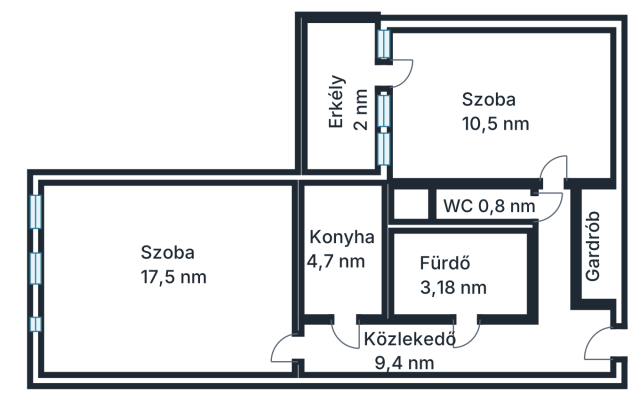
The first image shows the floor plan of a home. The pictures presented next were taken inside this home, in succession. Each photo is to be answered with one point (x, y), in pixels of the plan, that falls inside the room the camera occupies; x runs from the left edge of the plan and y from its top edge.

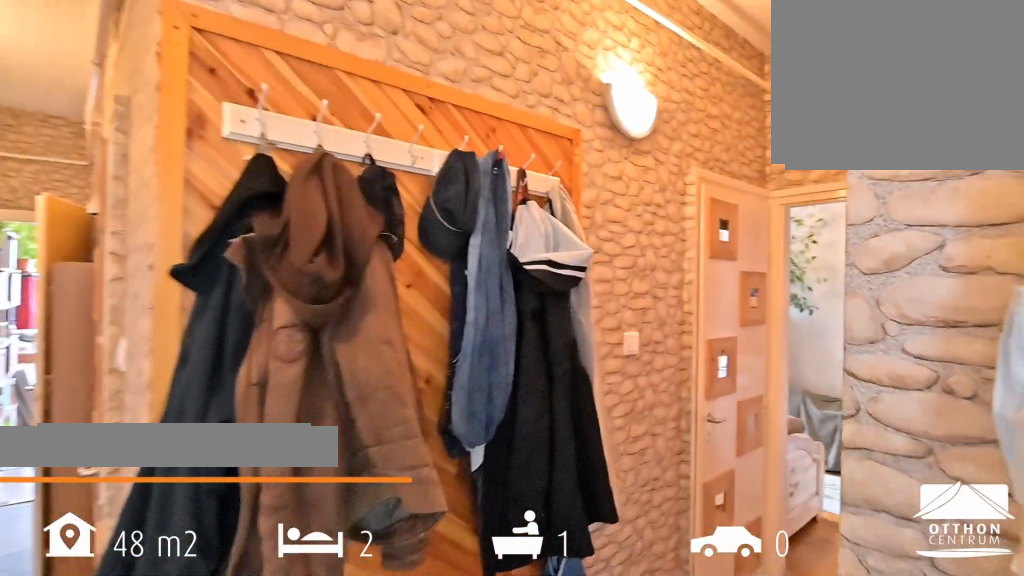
(551, 351)
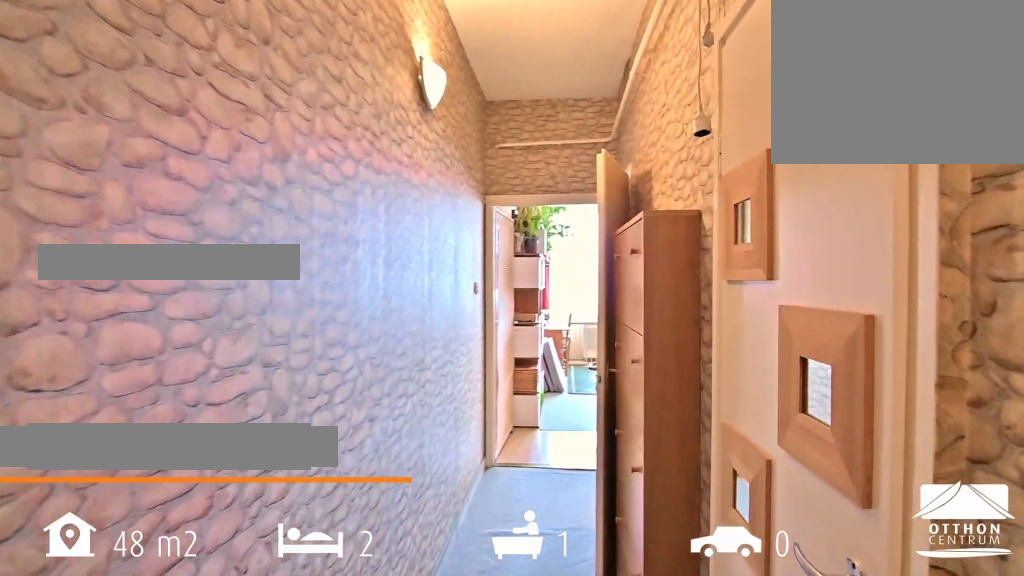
(551, 351)
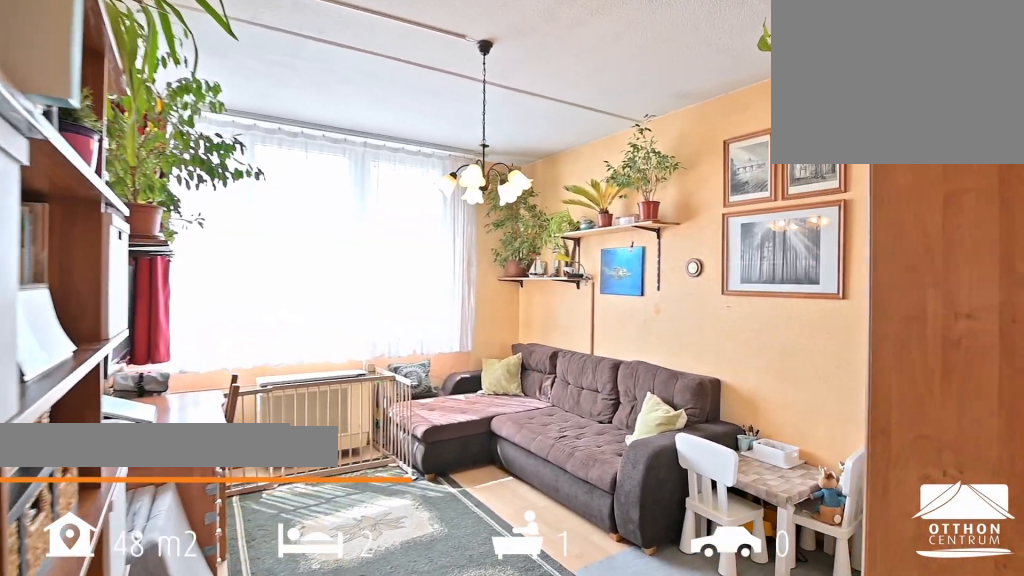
(190, 268)
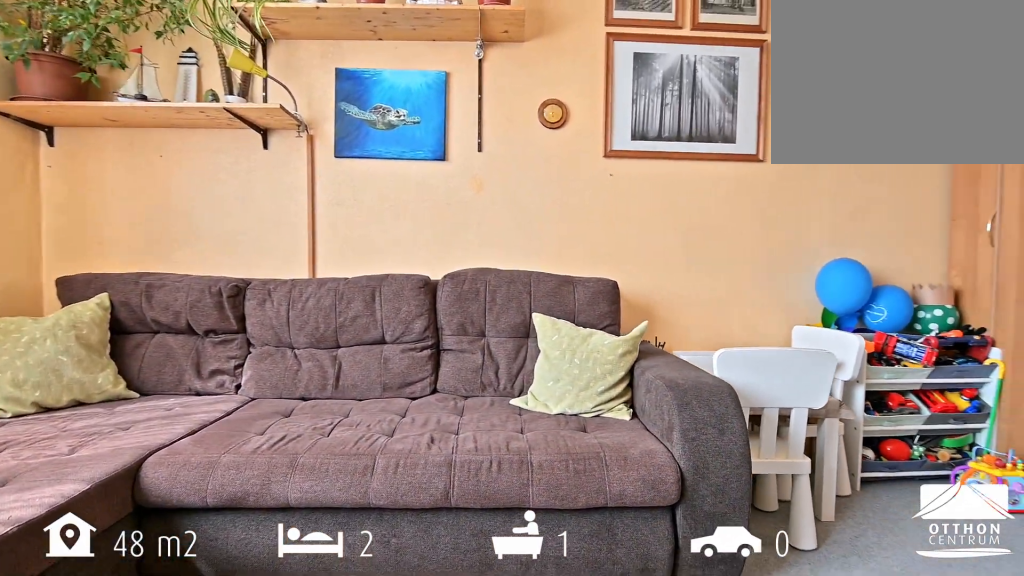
(190, 268)
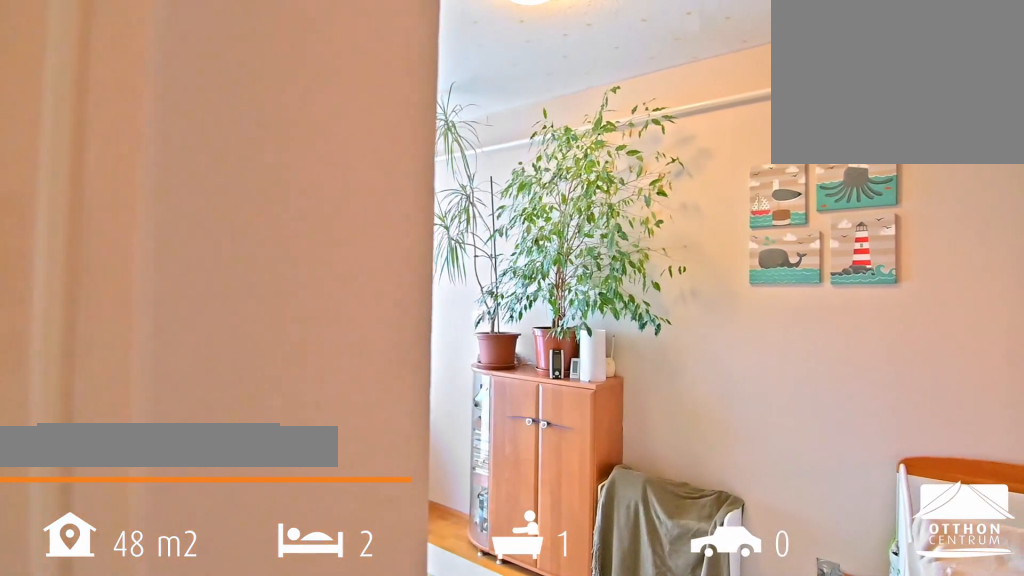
(495, 115)
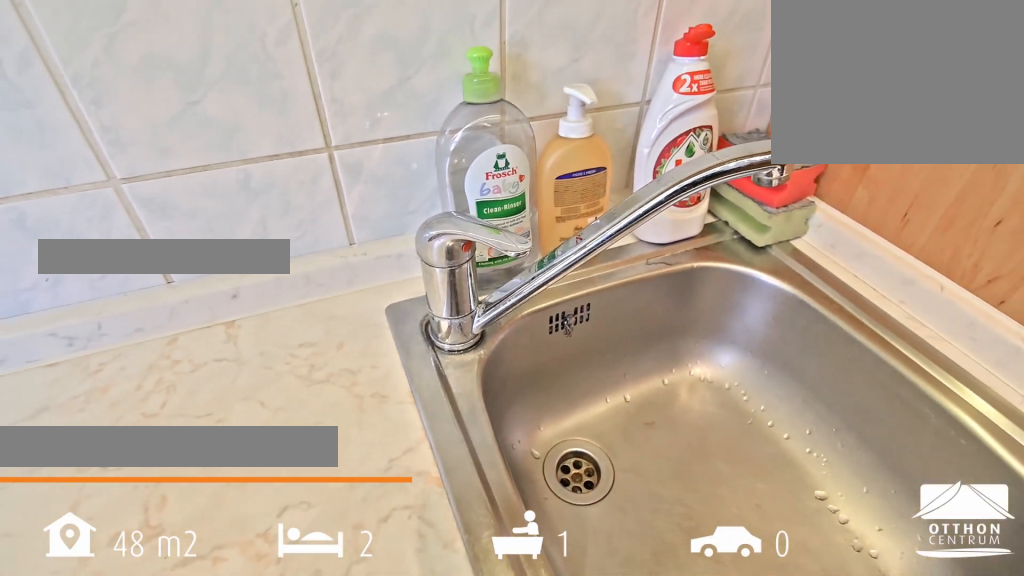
(343, 268)
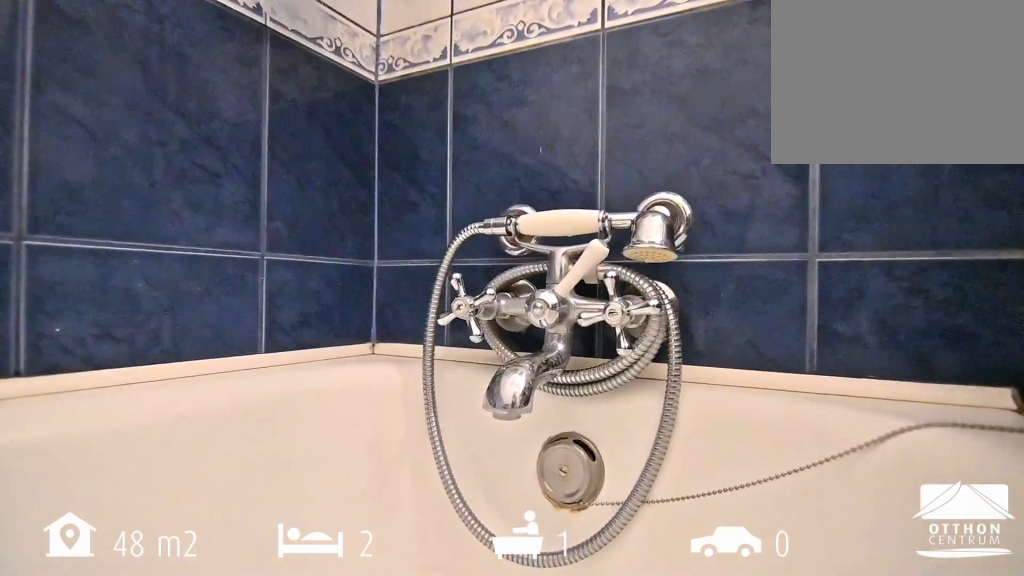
(467, 282)
